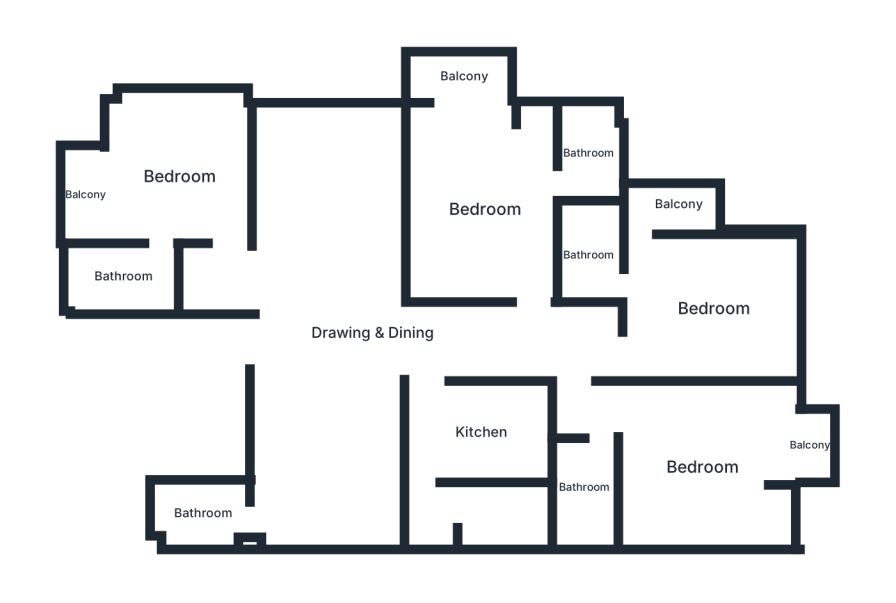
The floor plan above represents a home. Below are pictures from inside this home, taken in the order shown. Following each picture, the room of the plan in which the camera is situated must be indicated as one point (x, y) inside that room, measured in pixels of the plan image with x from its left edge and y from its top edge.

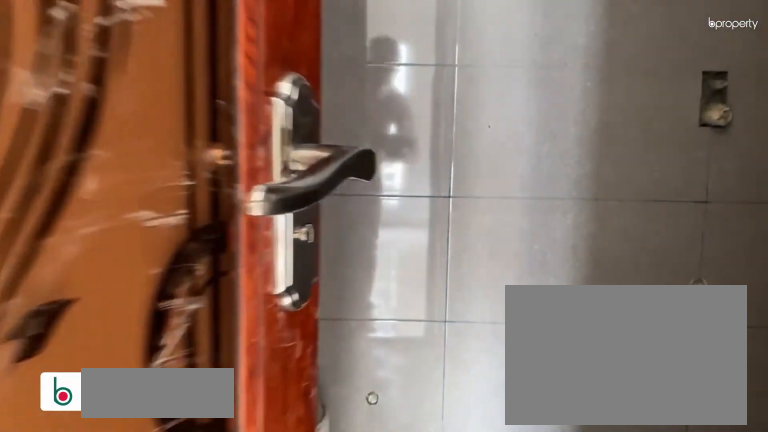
(589, 255)
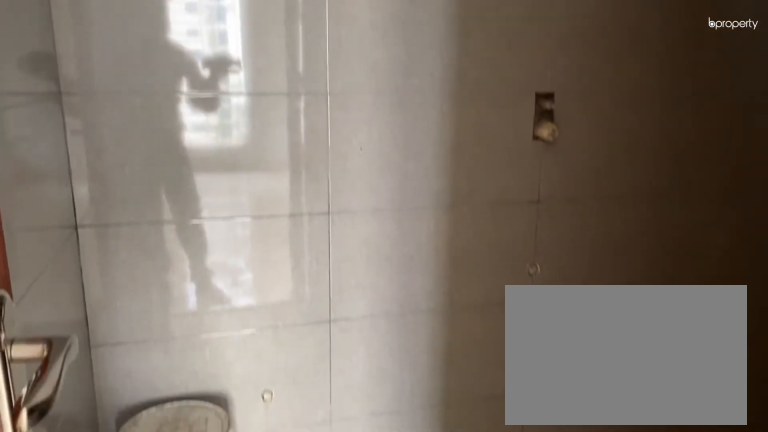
(589, 255)
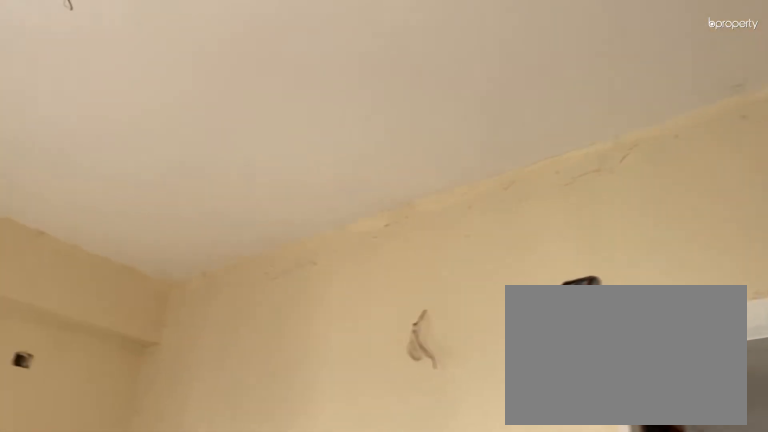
(702, 467)
